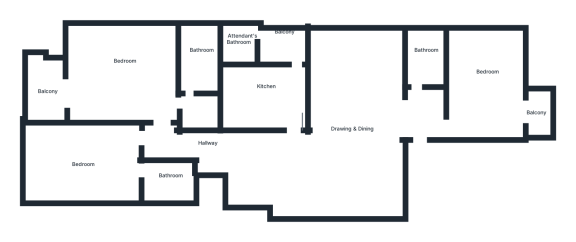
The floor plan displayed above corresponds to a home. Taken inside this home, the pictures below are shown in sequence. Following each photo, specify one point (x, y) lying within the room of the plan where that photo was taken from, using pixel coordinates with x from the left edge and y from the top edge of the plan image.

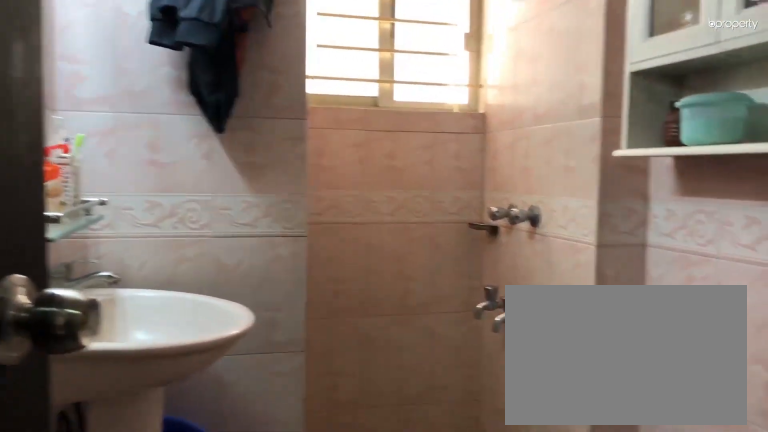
(420, 62)
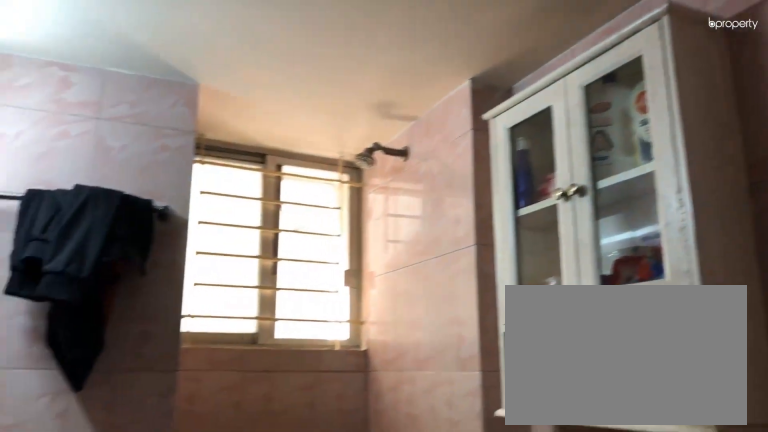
(420, 62)
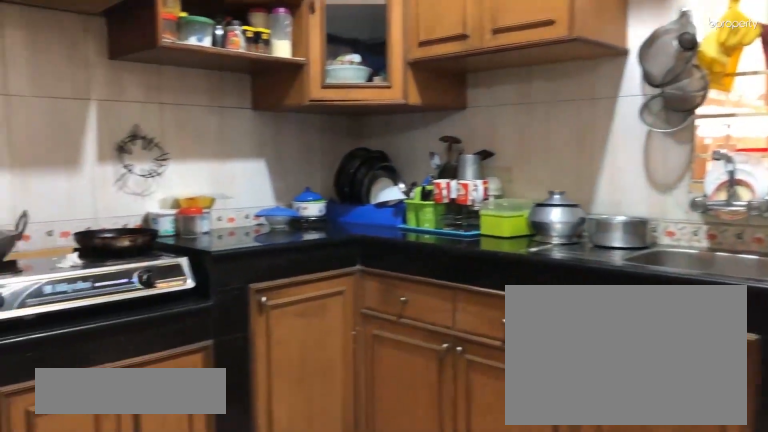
(258, 93)
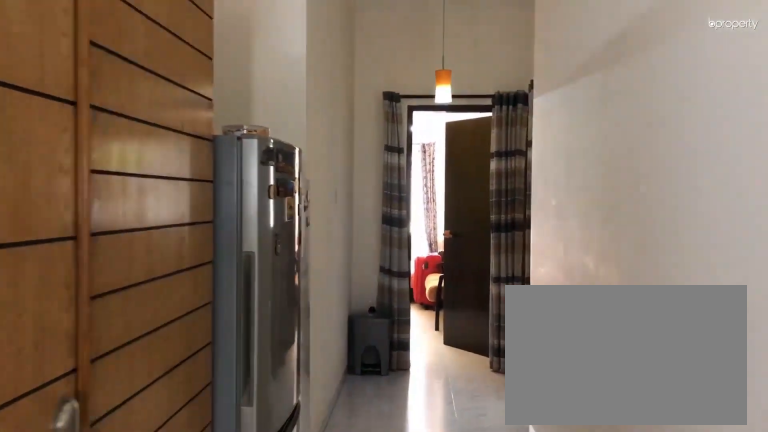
(161, 146)
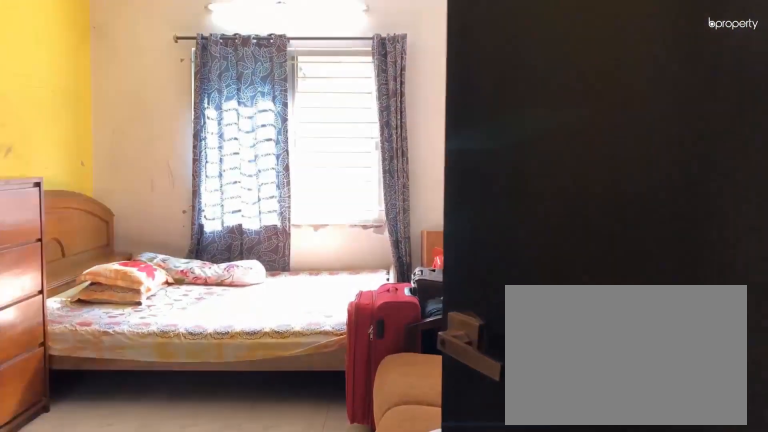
(84, 157)
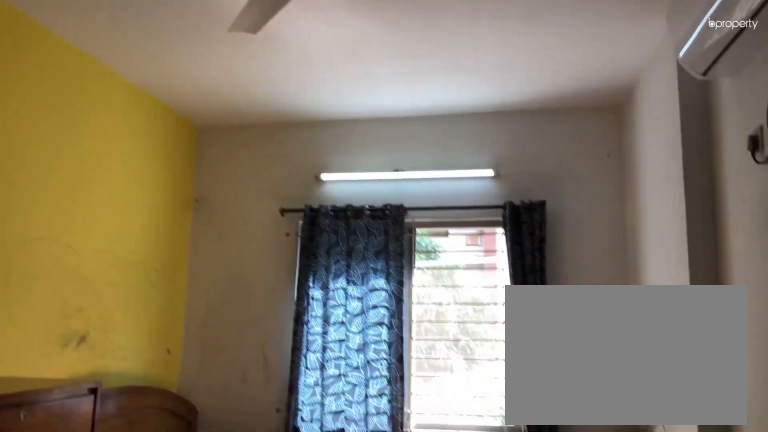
(89, 173)
